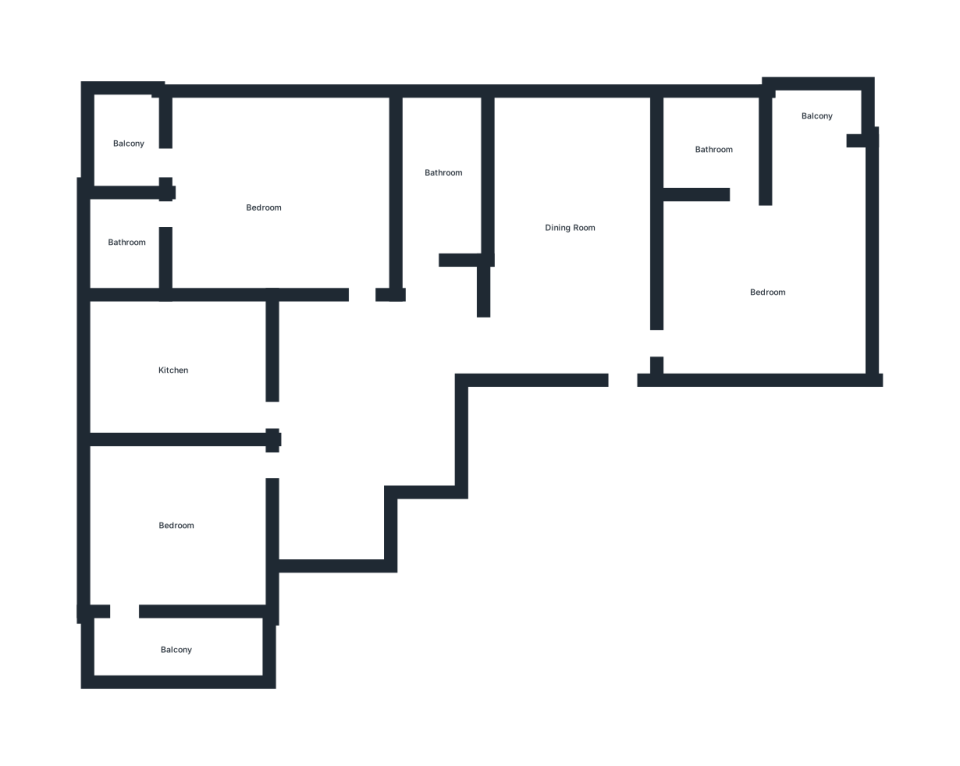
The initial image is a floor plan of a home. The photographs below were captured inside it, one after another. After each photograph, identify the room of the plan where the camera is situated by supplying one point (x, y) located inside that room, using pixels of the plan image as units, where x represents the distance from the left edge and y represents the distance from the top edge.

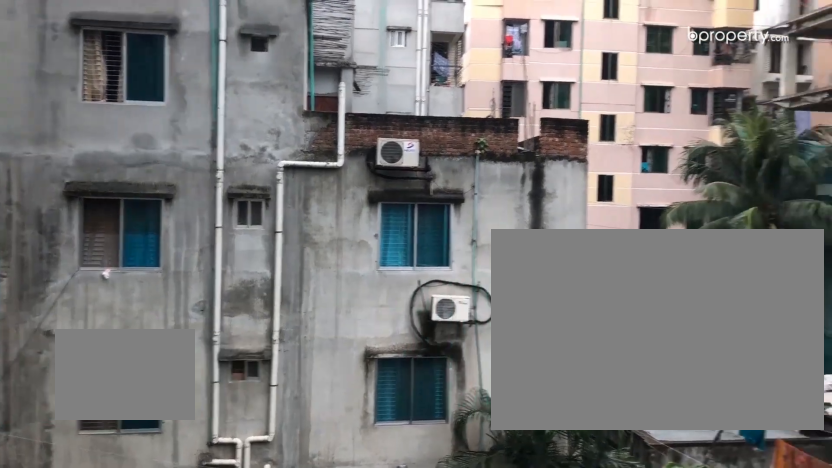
(813, 128)
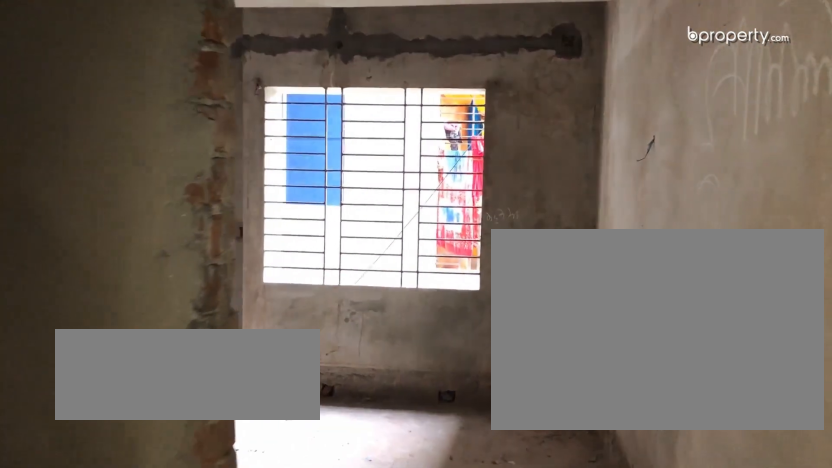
(361, 309)
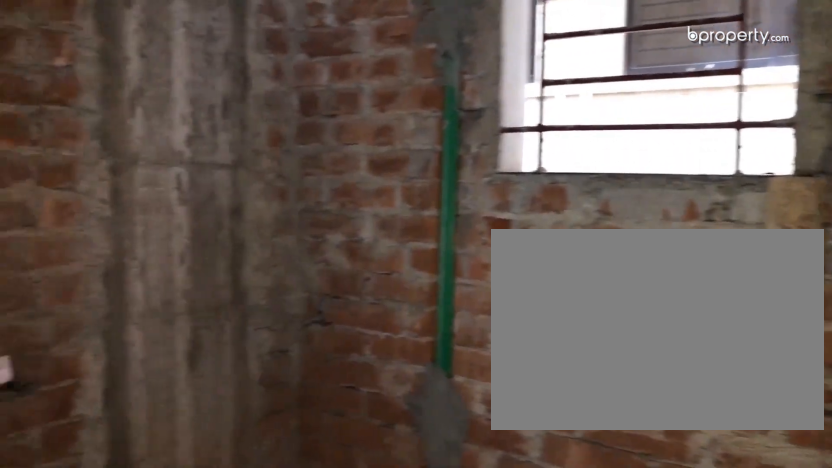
(123, 244)
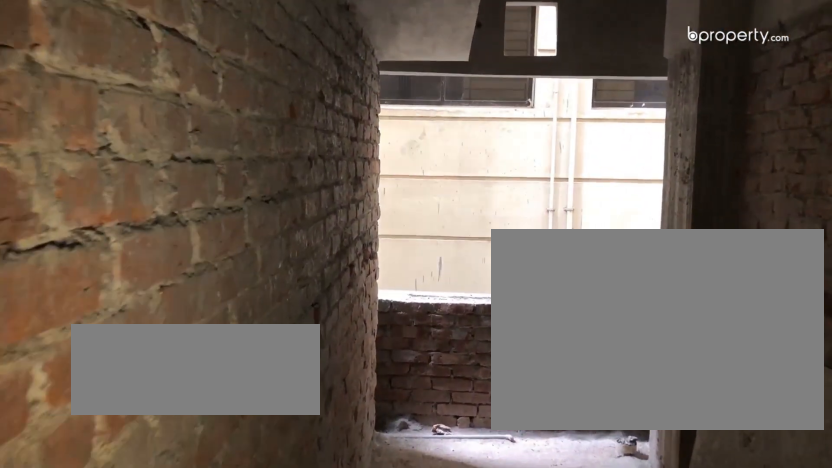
(179, 369)
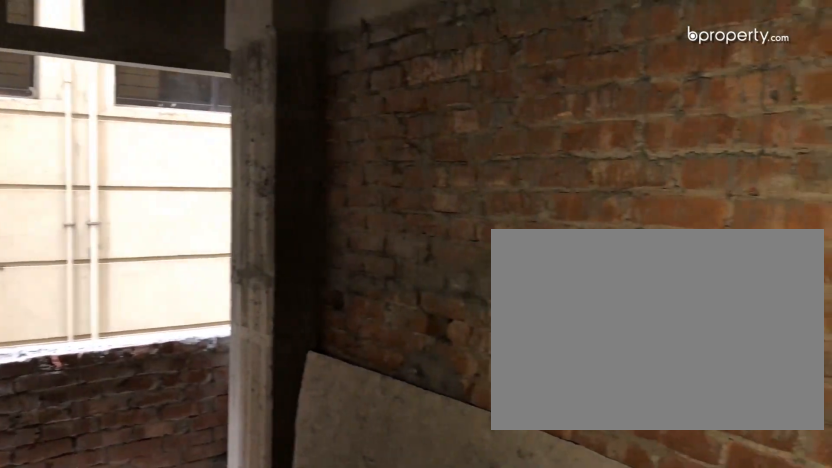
(179, 369)
